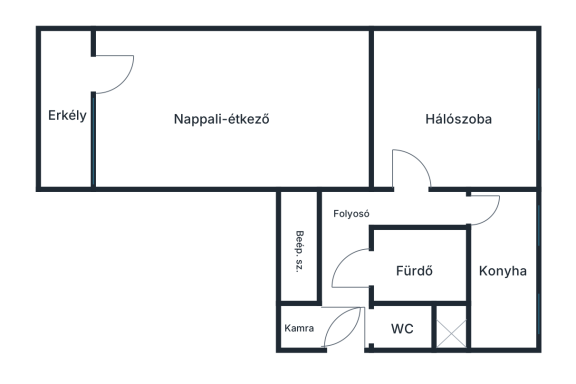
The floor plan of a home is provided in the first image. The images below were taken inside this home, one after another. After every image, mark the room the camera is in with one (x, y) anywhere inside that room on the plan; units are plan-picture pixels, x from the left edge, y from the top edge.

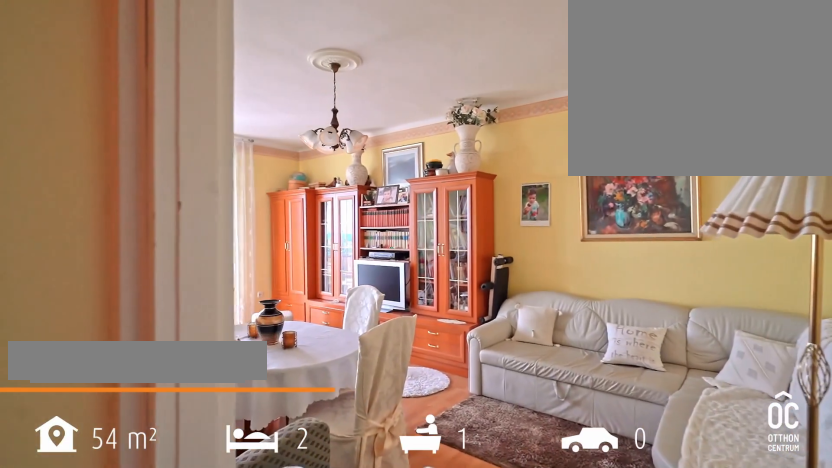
(230, 109)
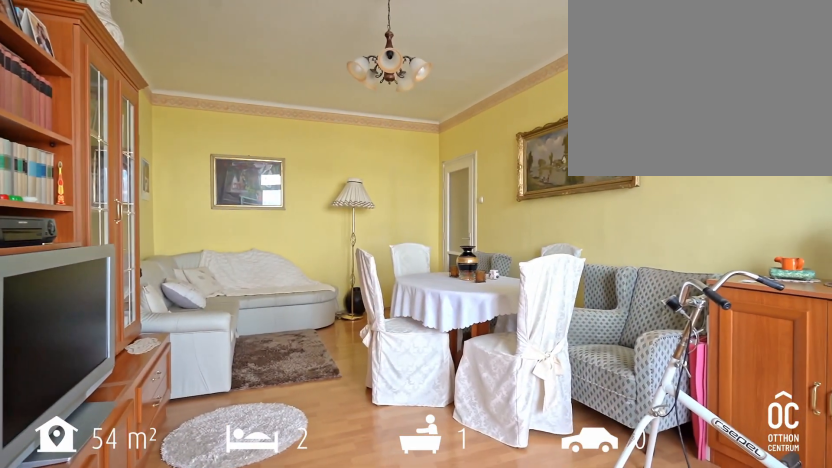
(230, 109)
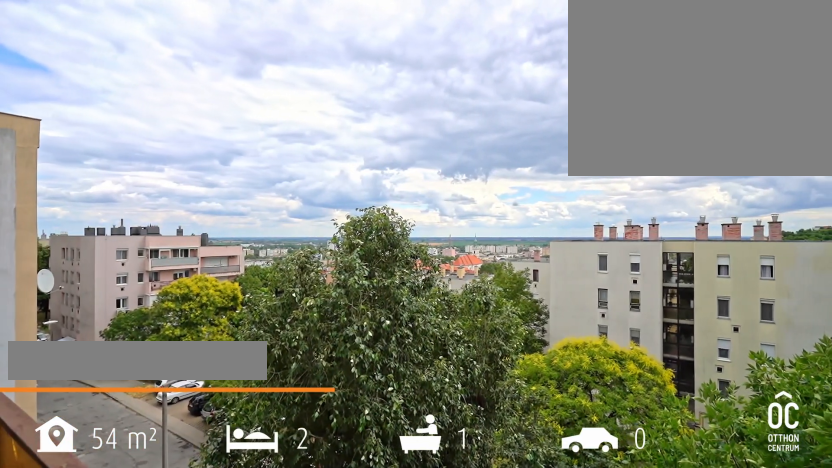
(63, 109)
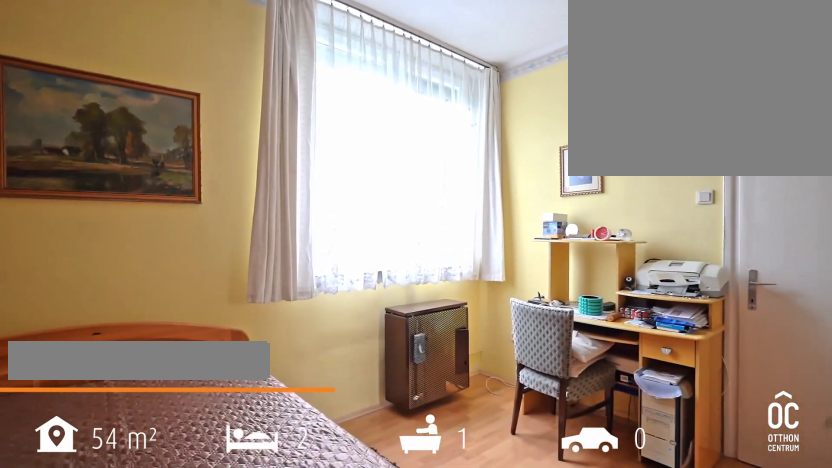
(455, 110)
